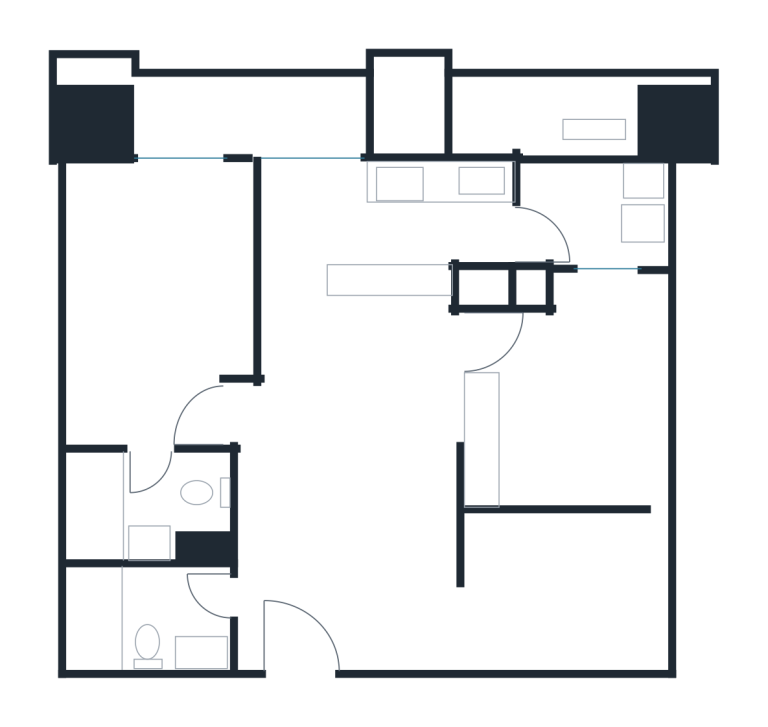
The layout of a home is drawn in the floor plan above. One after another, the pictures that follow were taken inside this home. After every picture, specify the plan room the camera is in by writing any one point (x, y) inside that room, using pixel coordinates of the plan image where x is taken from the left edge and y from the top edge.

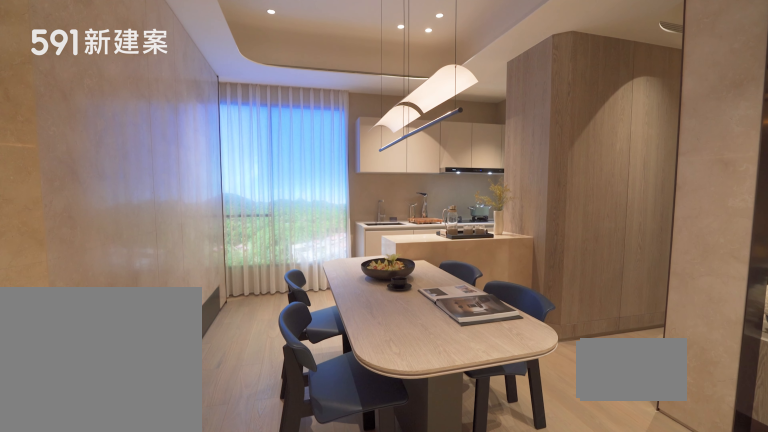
(362, 343)
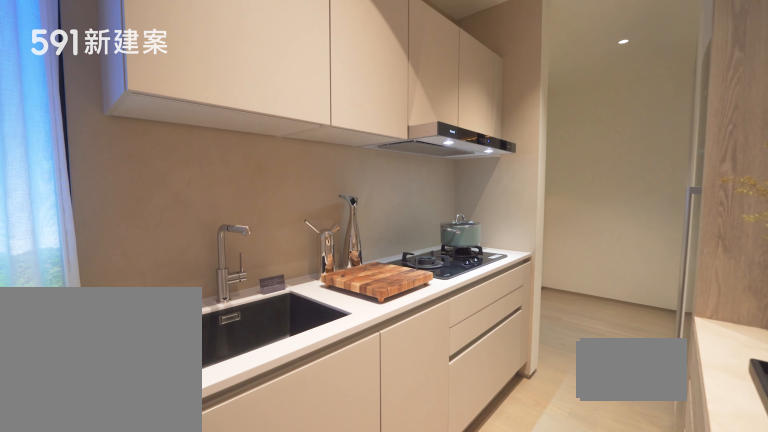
(444, 220)
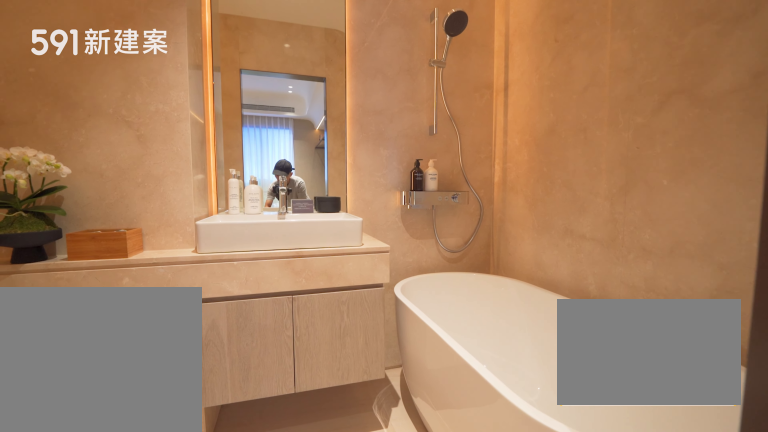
(150, 508)
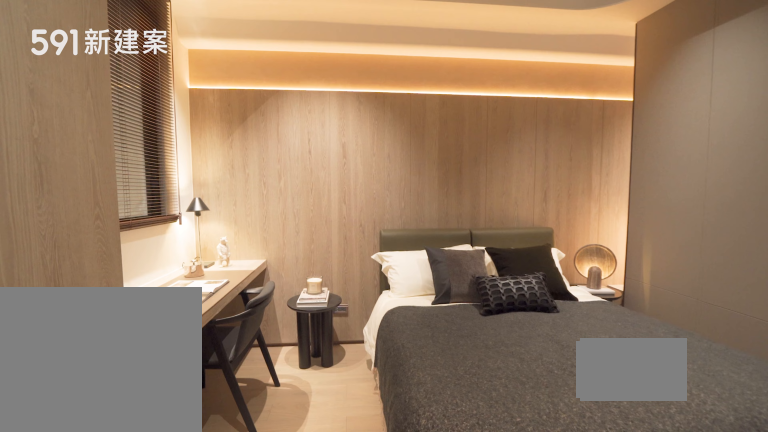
(573, 399)
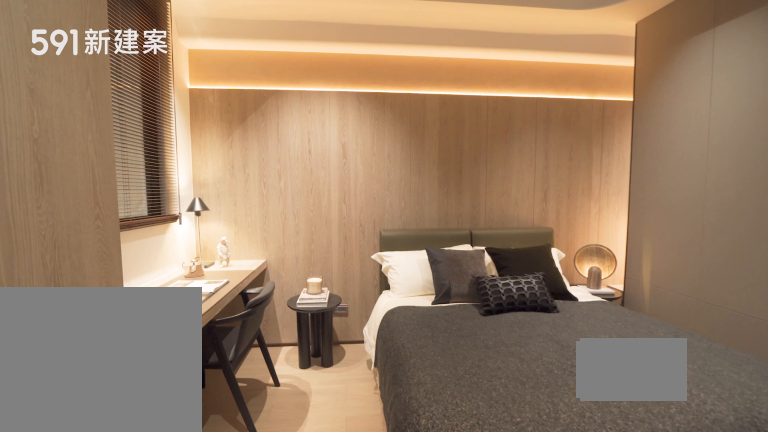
(573, 399)
